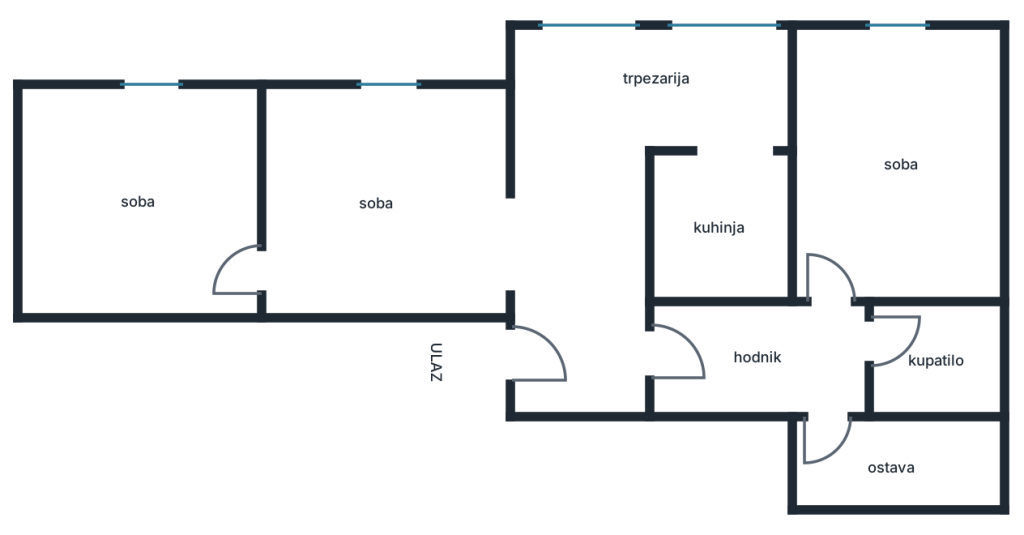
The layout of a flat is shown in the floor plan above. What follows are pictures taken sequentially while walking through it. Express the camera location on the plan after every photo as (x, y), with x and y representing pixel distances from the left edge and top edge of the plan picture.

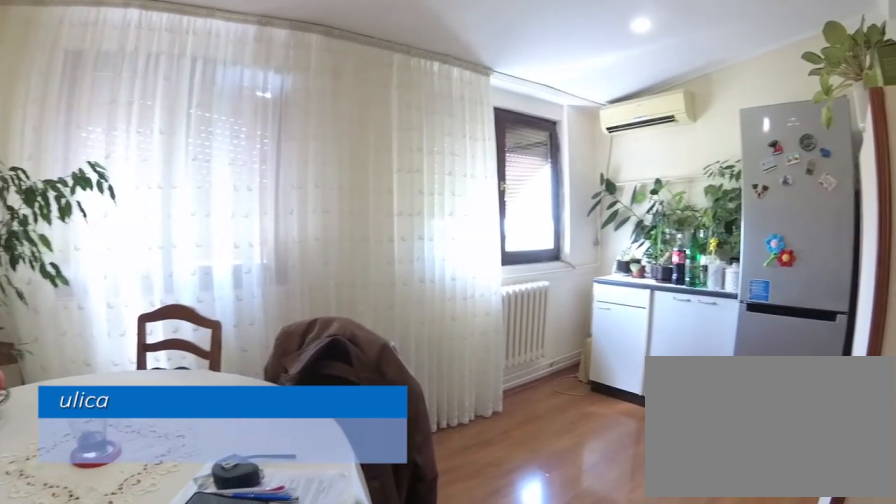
(585, 171)
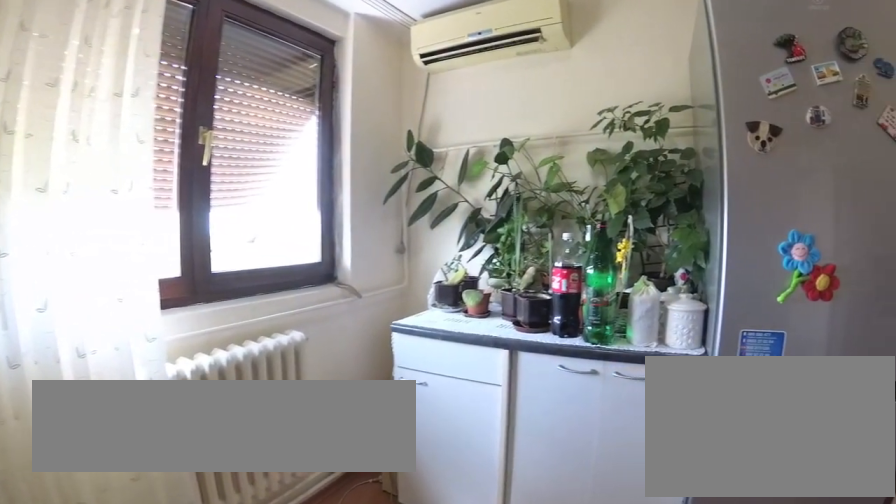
(663, 107)
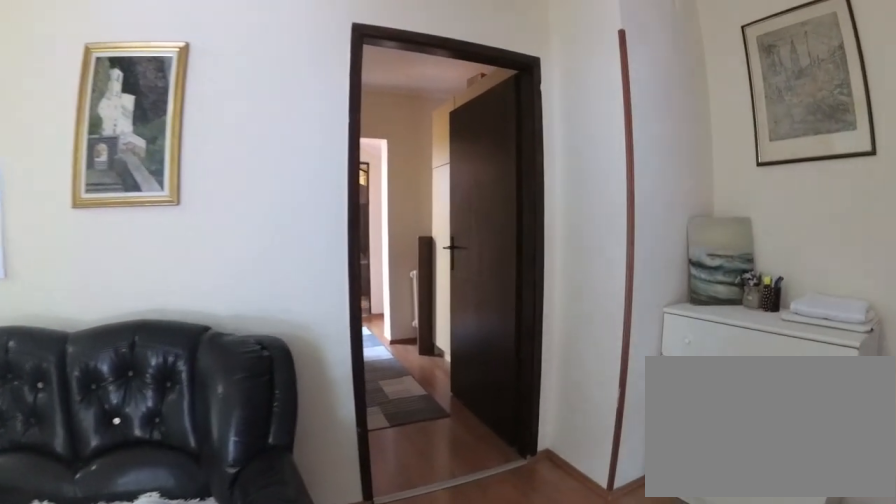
(536, 298)
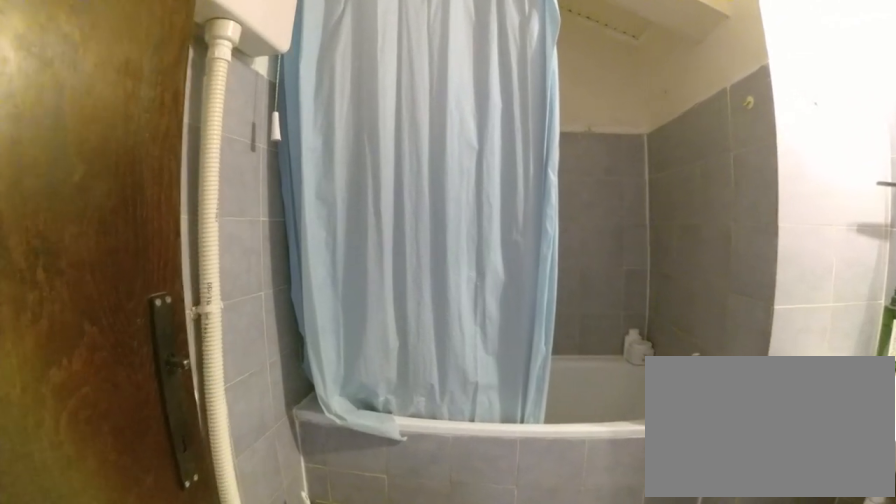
(867, 353)
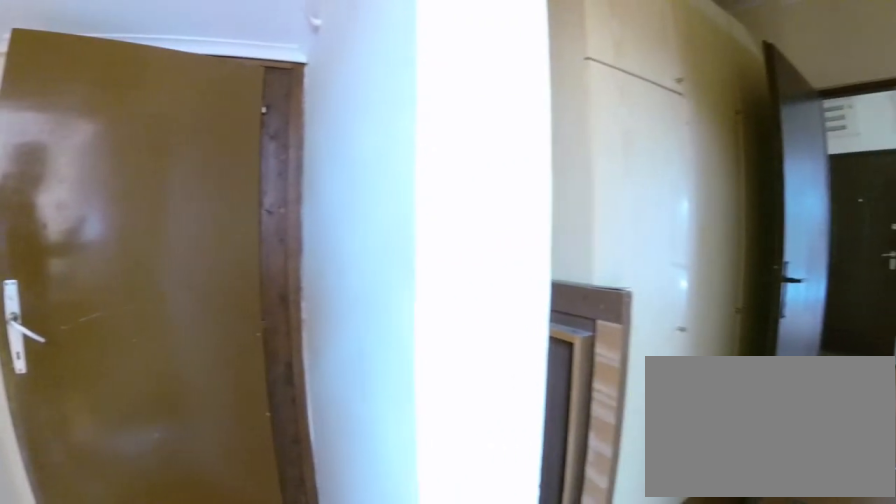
(840, 339)
